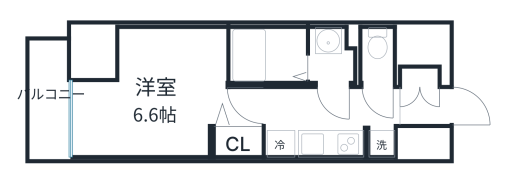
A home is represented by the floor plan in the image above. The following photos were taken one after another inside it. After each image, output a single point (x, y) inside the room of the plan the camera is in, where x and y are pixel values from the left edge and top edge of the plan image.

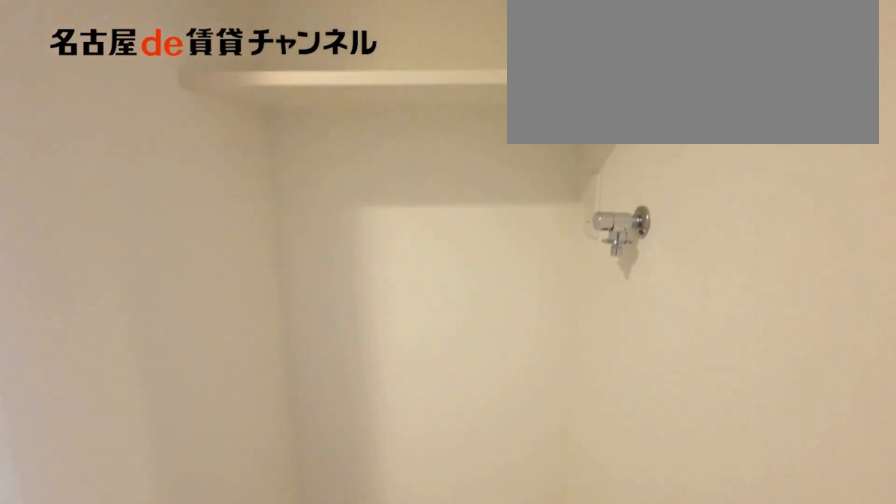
(380, 142)
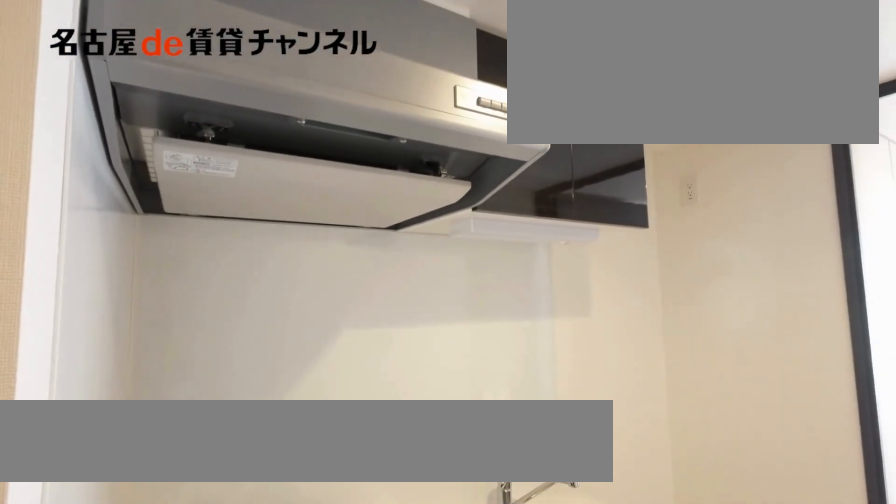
(314, 141)
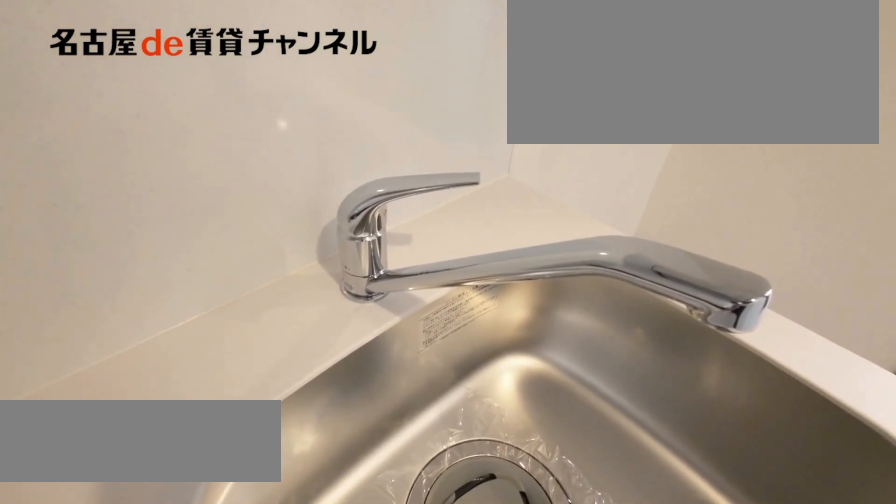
(314, 141)
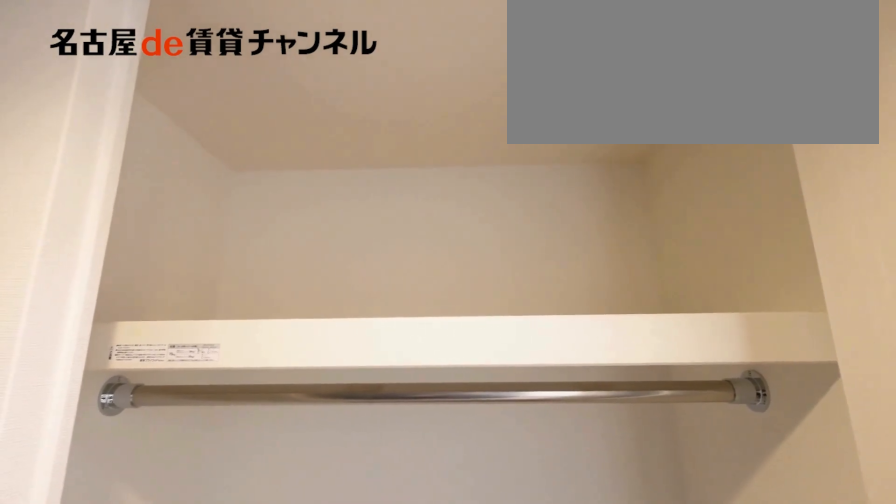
(236, 142)
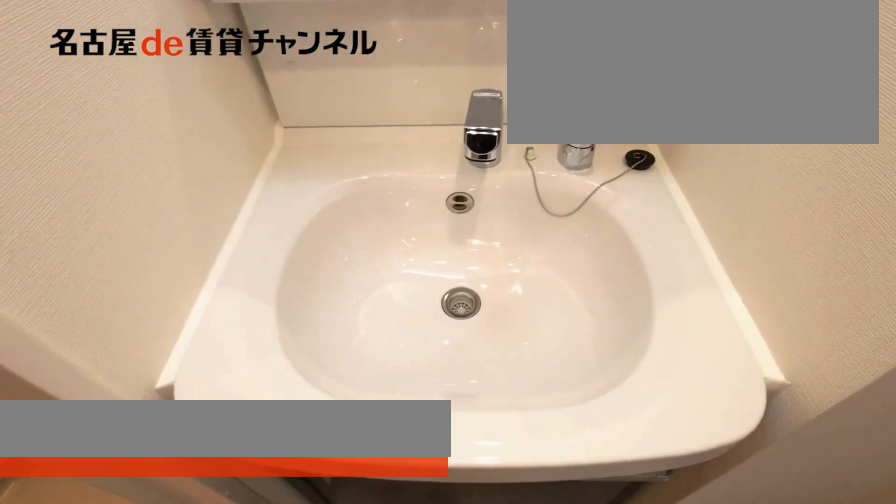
(333, 56)
